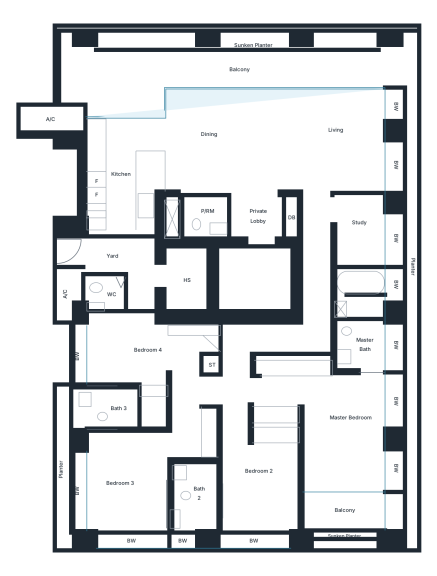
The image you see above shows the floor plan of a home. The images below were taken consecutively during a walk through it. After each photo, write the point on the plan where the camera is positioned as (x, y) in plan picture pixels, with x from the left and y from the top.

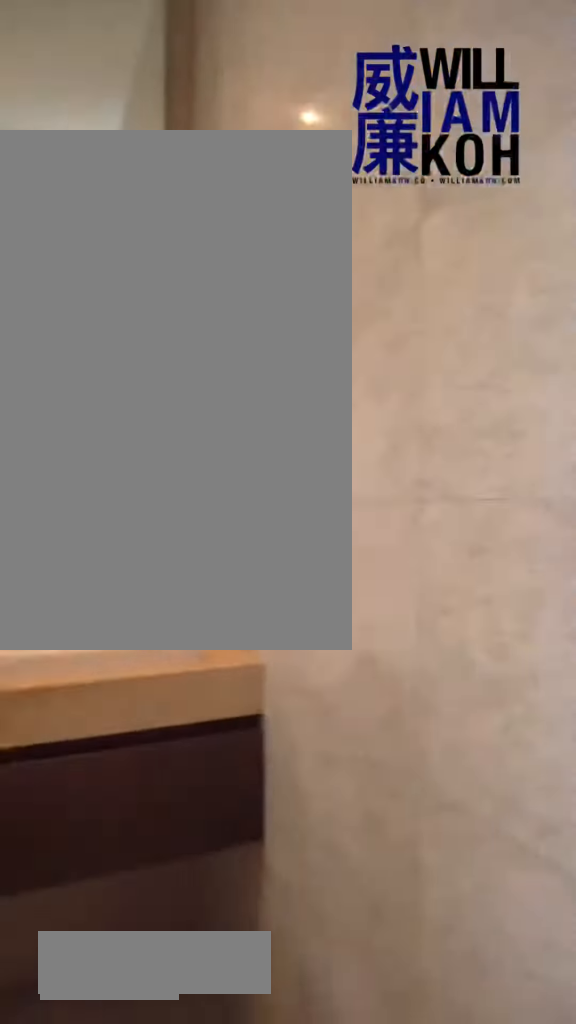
(206, 480)
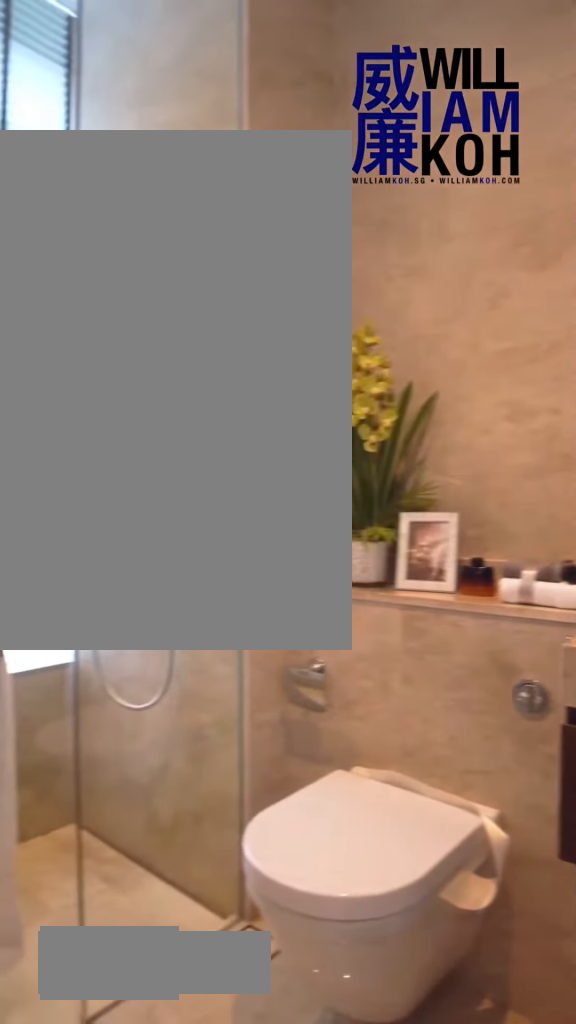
(198, 482)
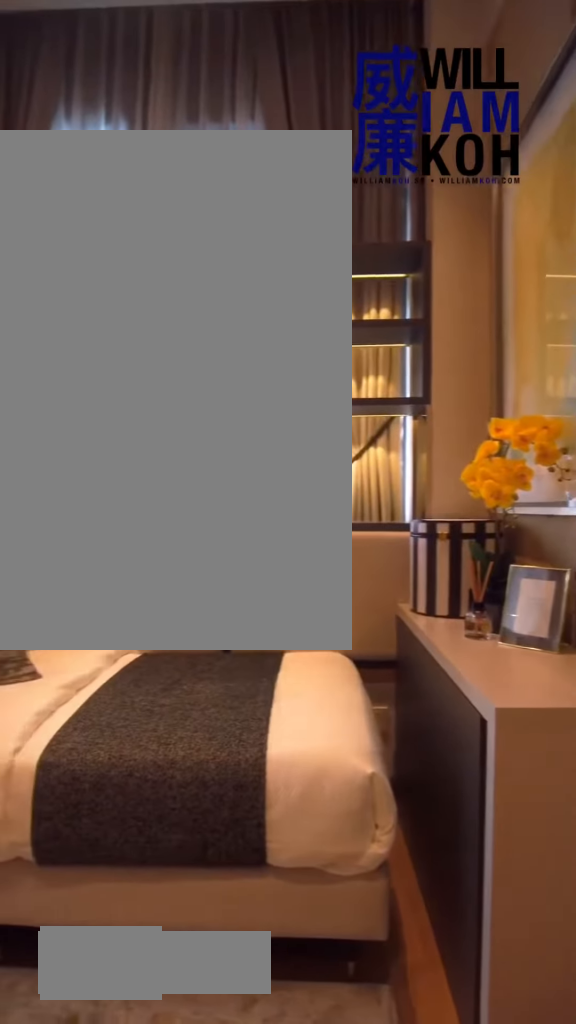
(156, 356)
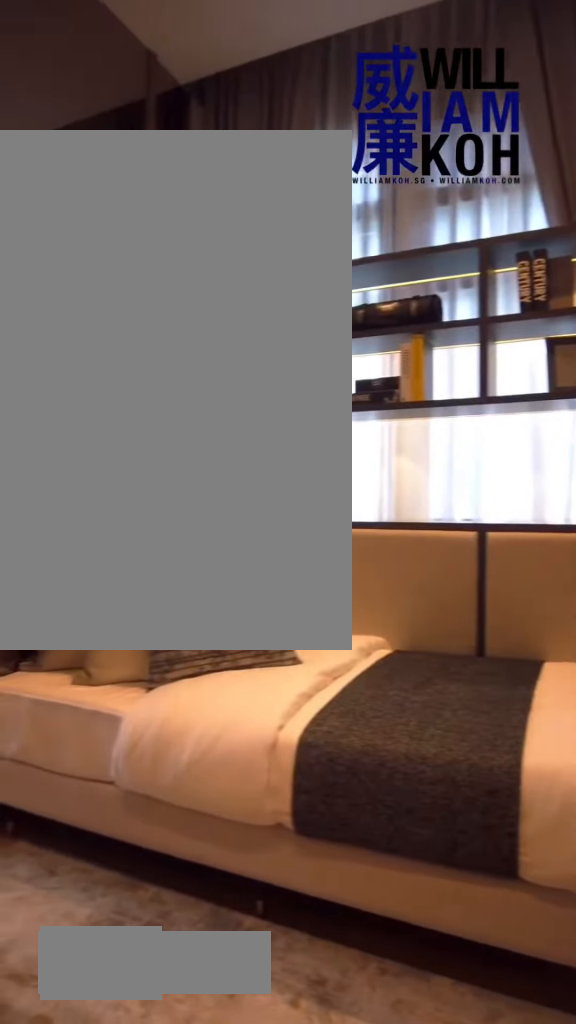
(156, 356)
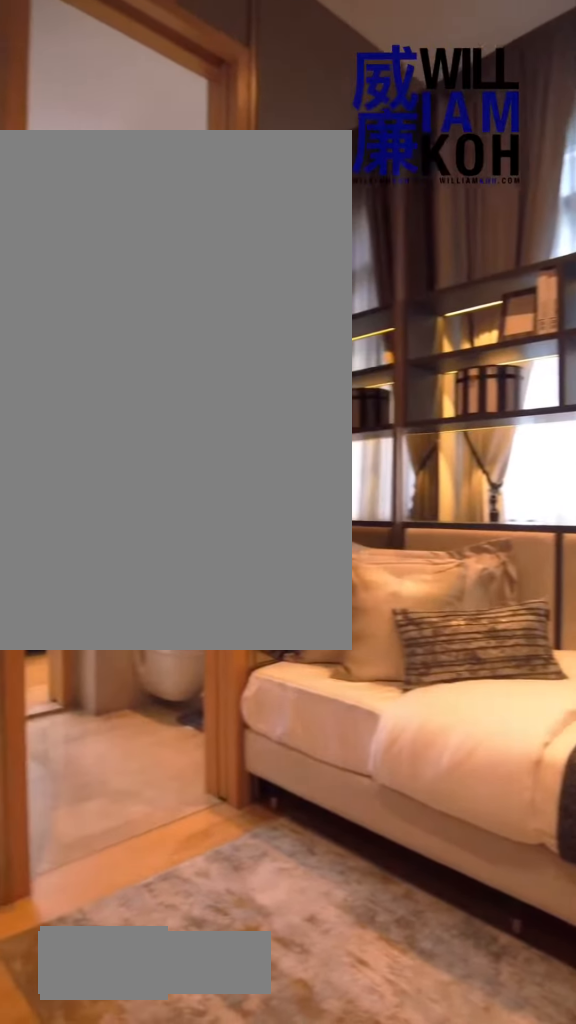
(156, 356)
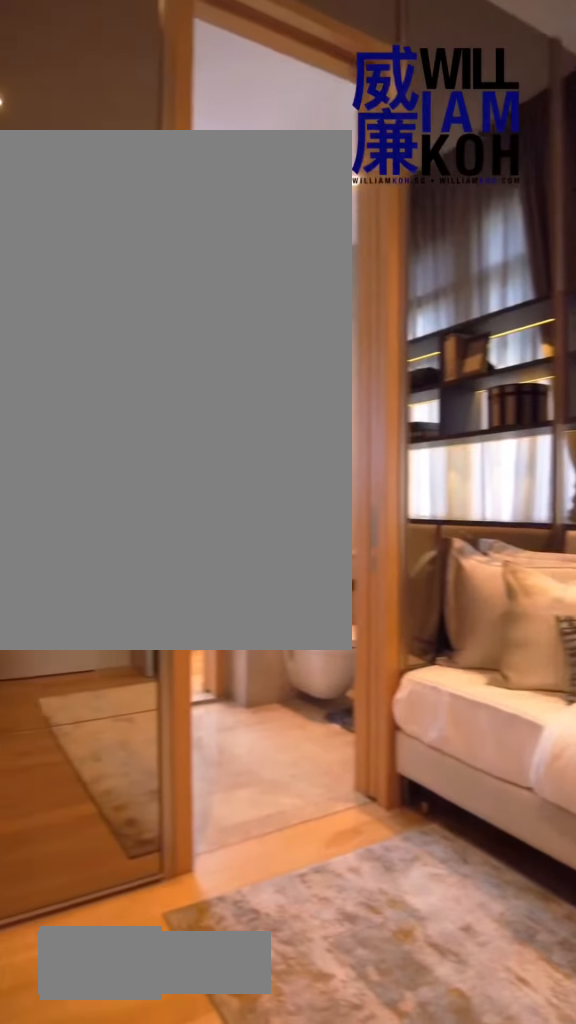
(155, 356)
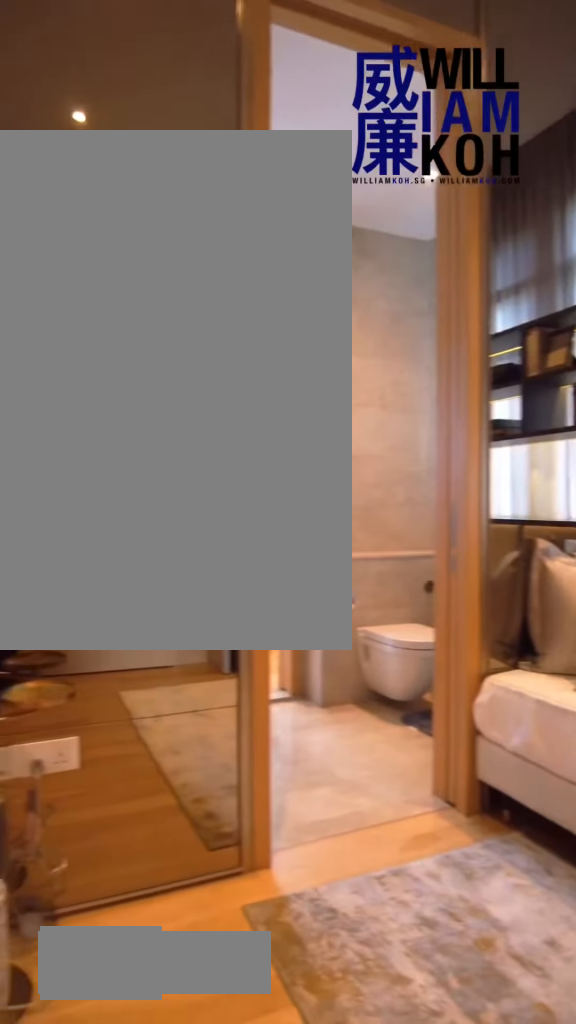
(156, 356)
